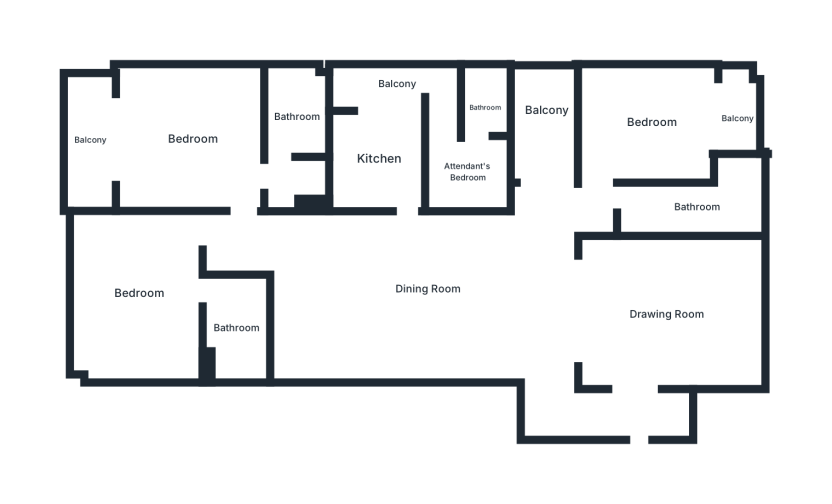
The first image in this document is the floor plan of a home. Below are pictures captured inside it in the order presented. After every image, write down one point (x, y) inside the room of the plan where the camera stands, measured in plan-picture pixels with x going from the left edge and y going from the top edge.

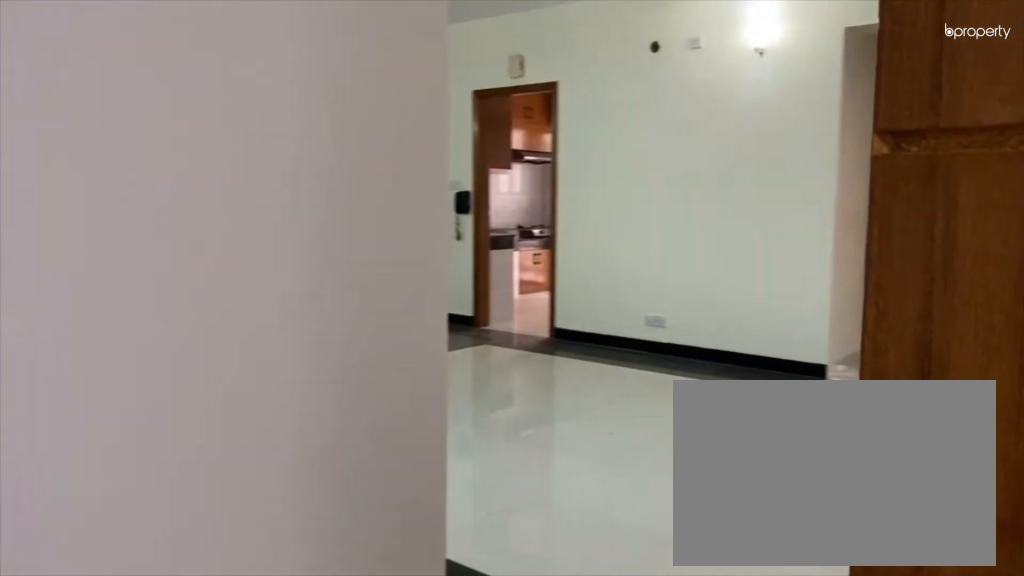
(550, 346)
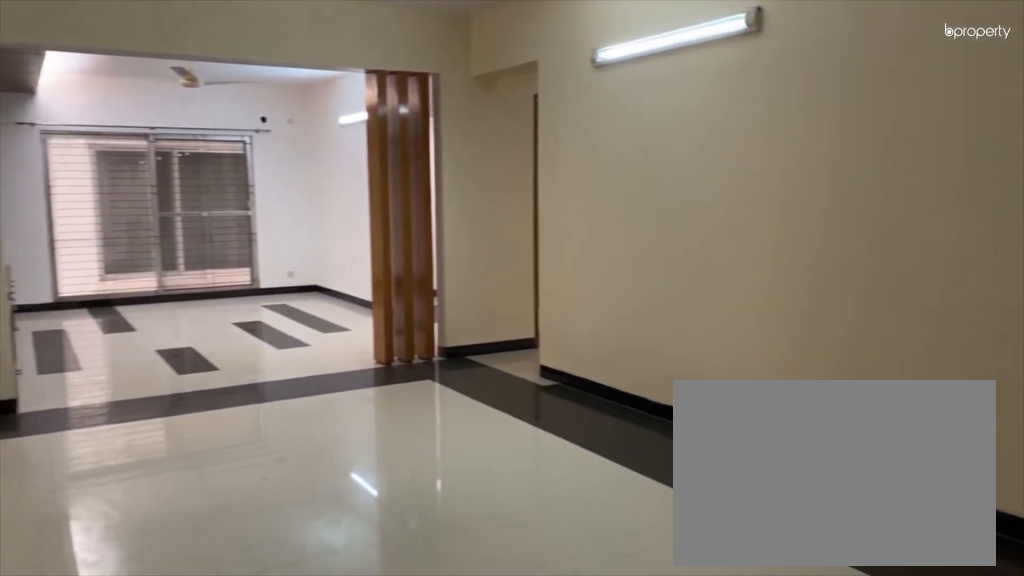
(424, 289)
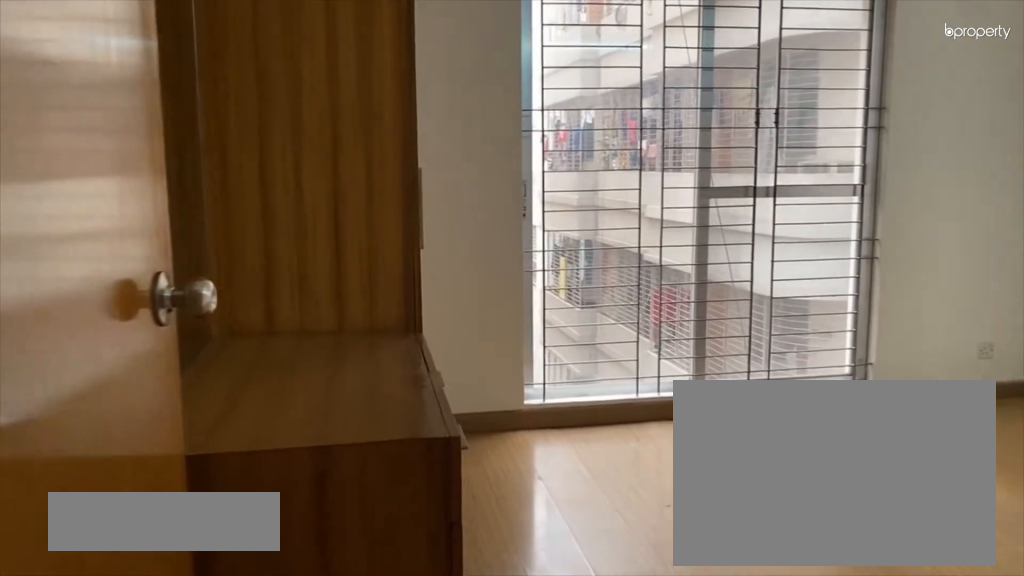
(651, 121)
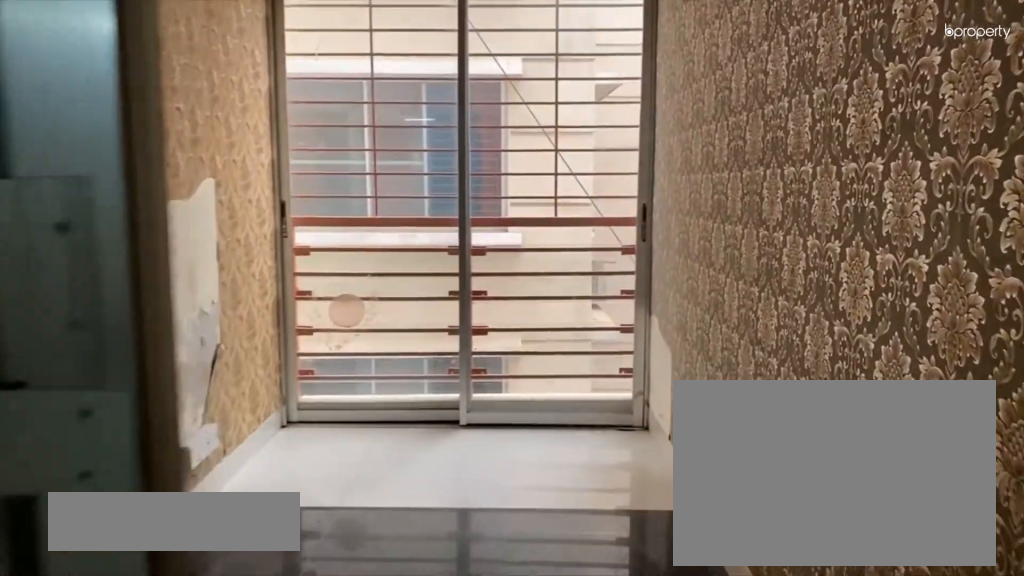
(547, 108)
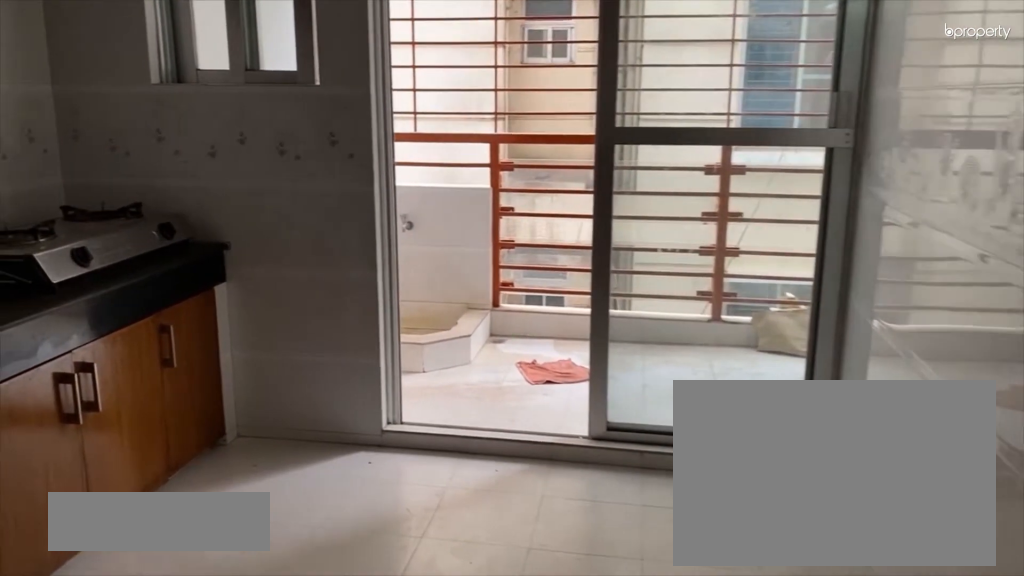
(377, 159)
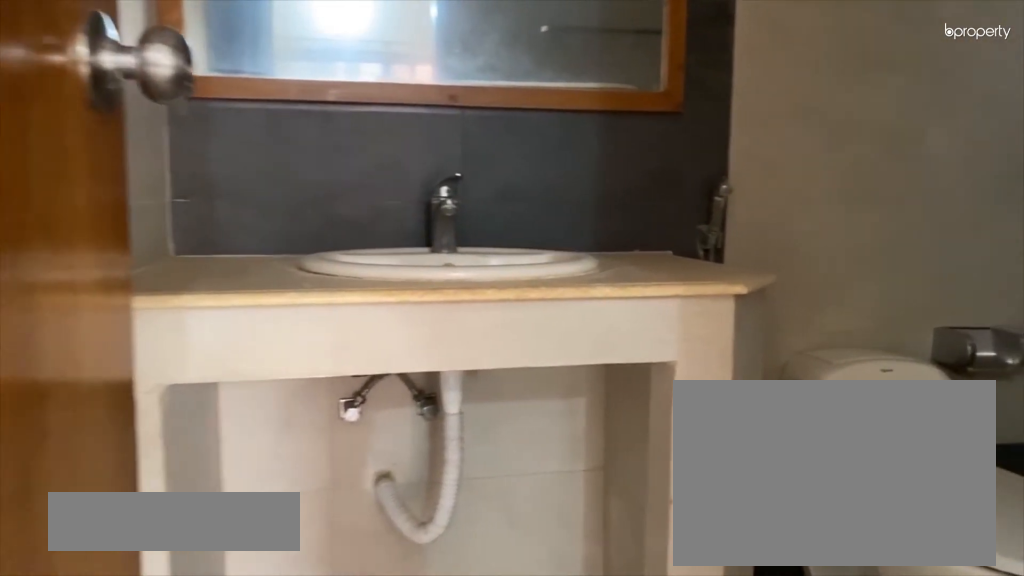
(235, 328)
